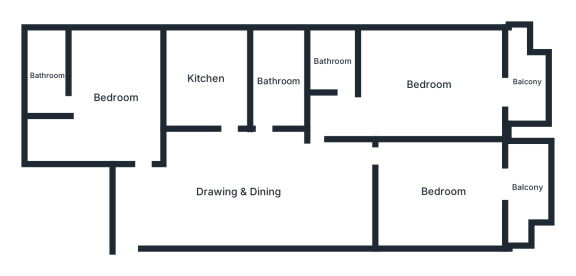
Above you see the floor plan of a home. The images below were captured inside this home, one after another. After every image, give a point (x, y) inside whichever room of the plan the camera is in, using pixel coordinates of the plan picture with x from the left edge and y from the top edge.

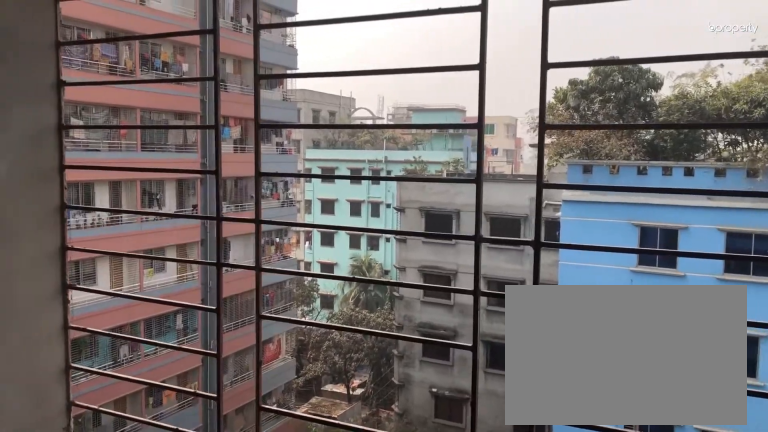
(526, 82)
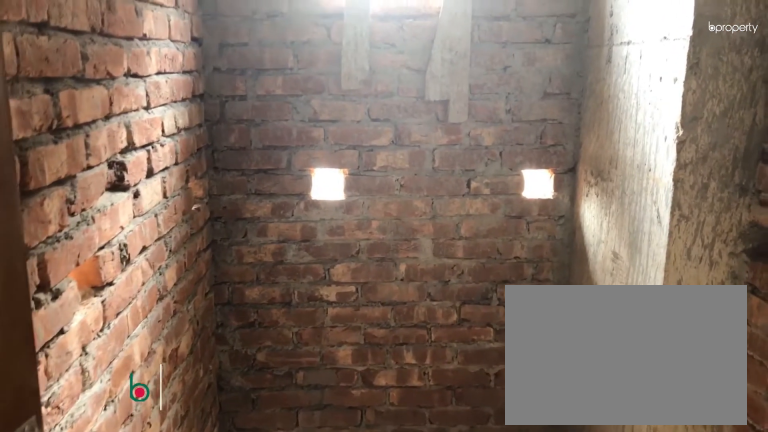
(278, 80)
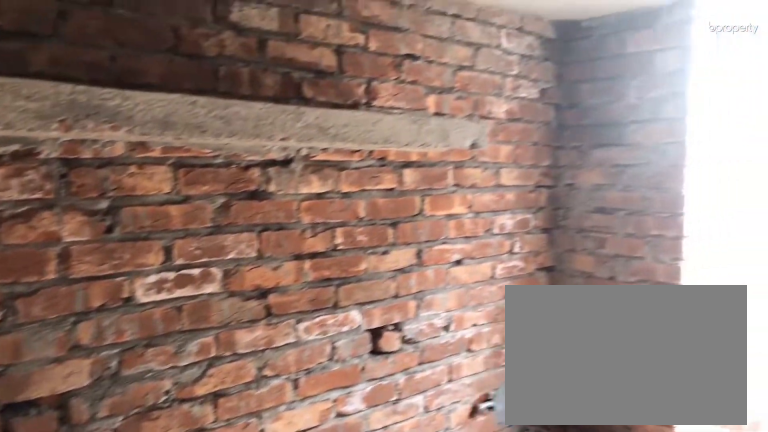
(206, 79)
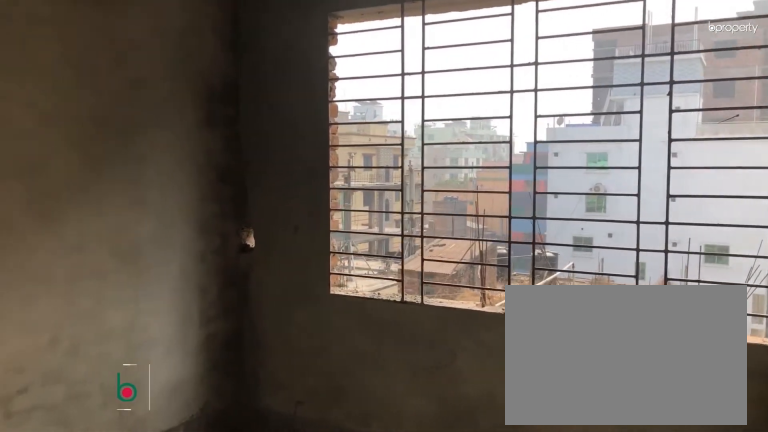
(115, 98)
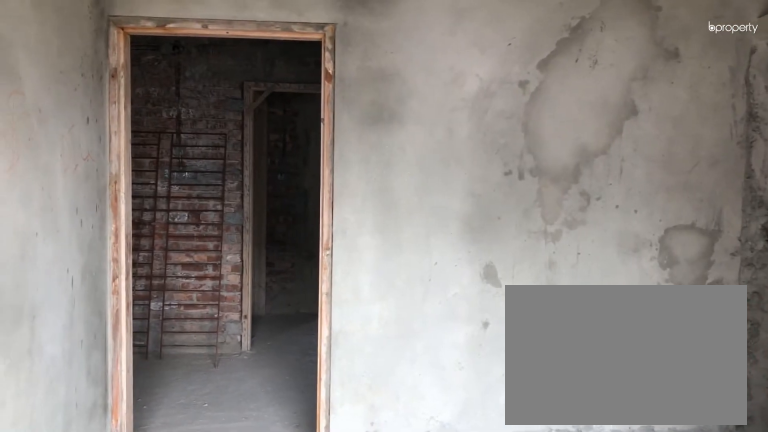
(115, 98)
